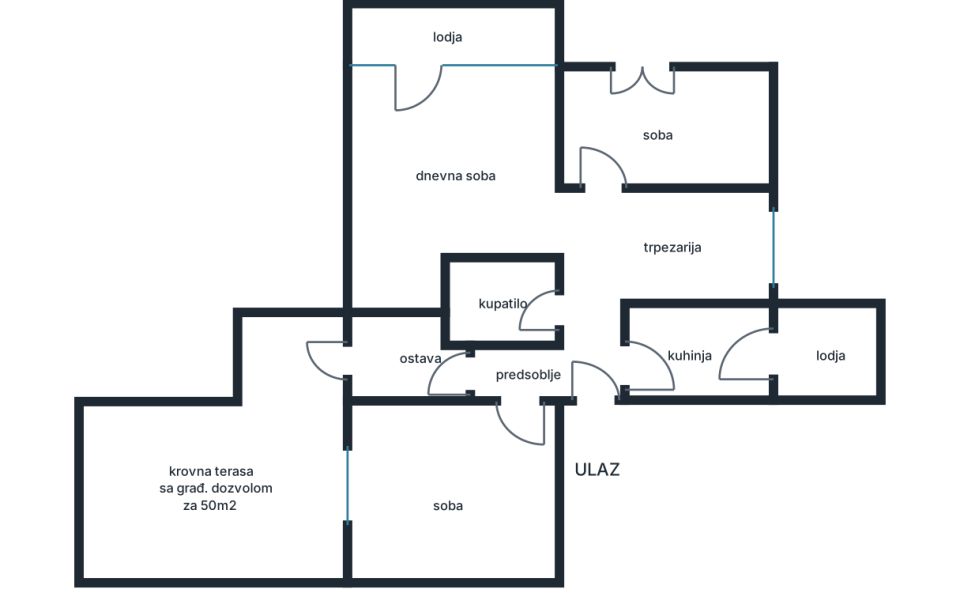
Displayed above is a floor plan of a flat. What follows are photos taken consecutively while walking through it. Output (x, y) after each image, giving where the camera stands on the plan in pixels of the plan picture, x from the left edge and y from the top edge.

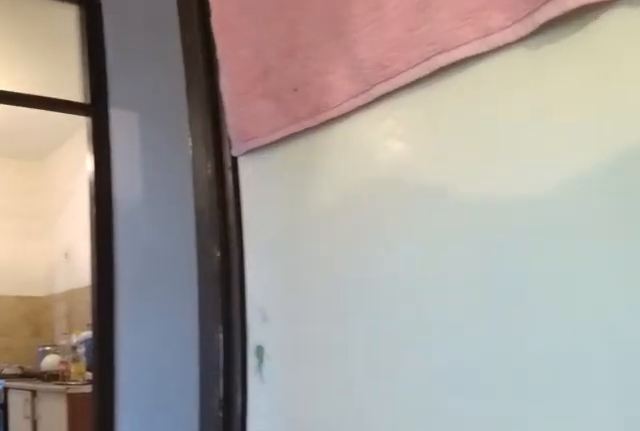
(503, 306)
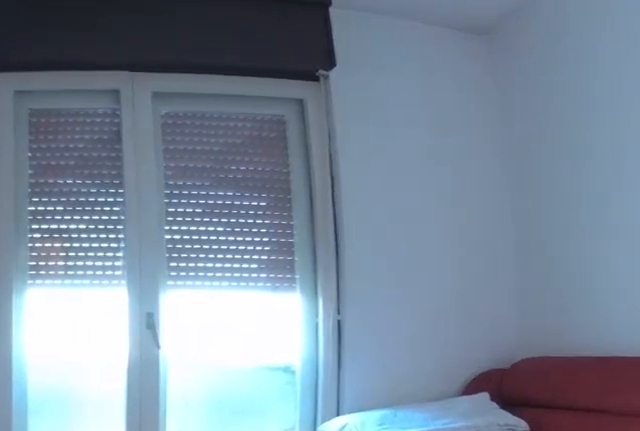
(602, 213)
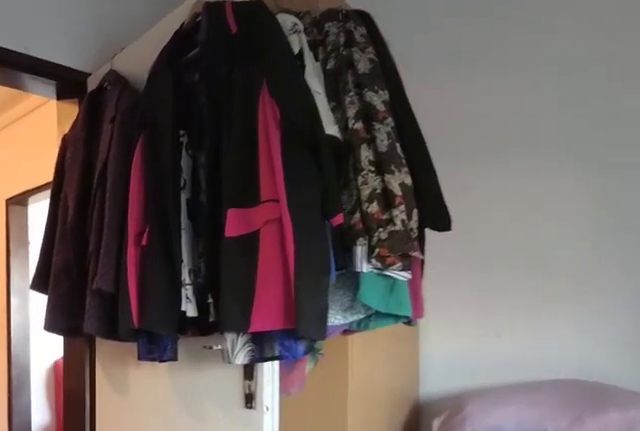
(644, 120)
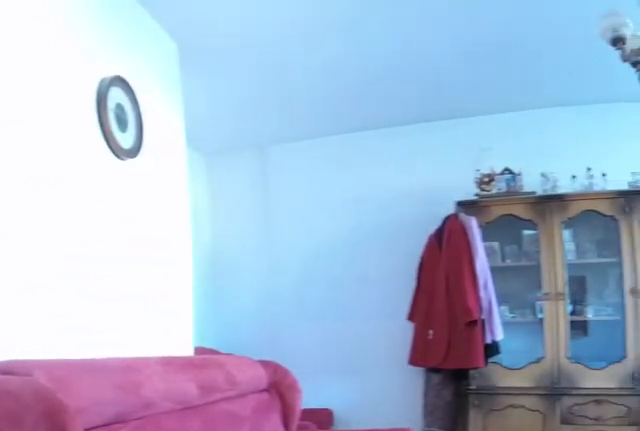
(577, 209)
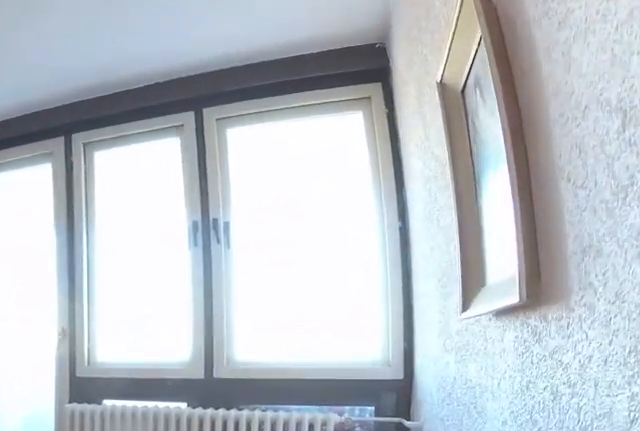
(540, 223)
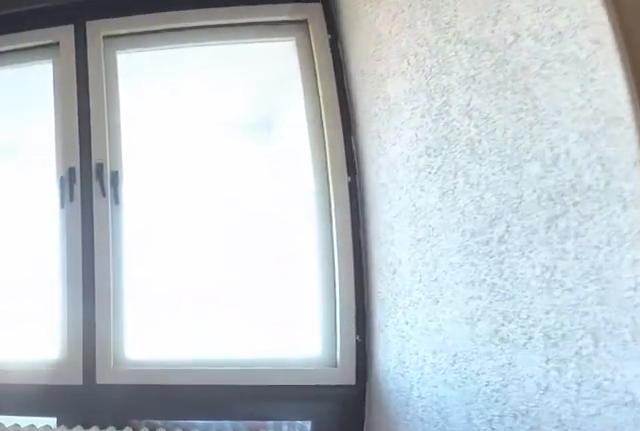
(531, 192)
